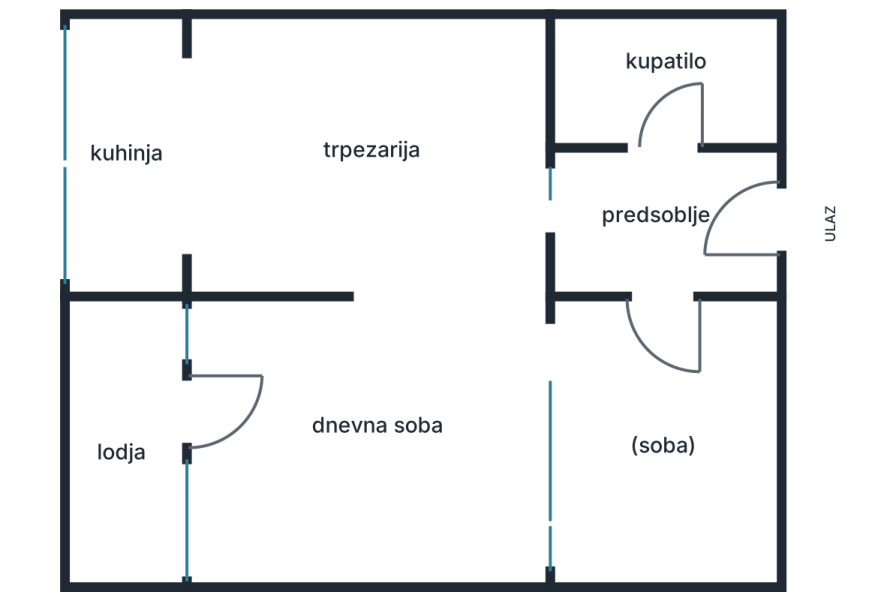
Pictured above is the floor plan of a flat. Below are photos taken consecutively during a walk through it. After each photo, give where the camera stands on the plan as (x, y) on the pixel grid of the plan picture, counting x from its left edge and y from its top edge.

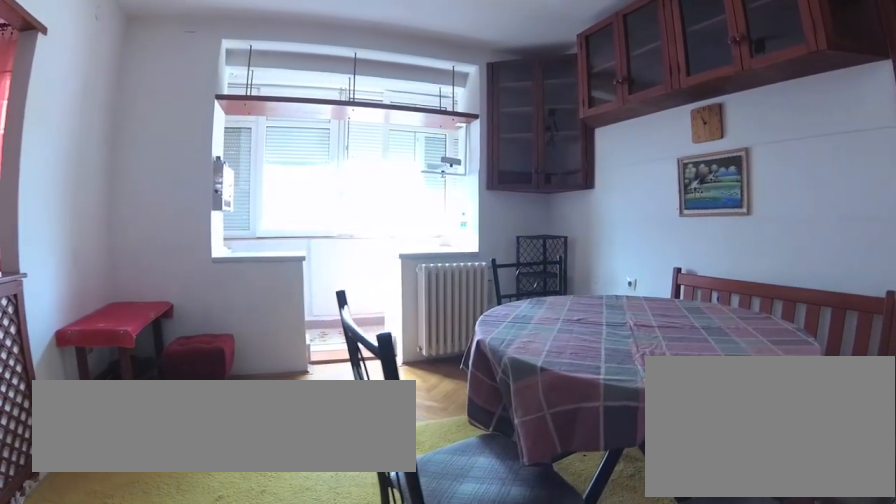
(551, 223)
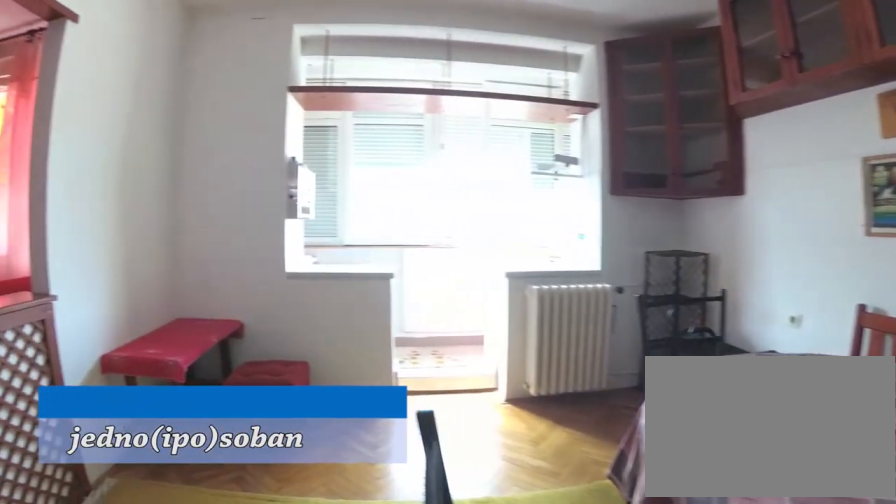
(556, 208)
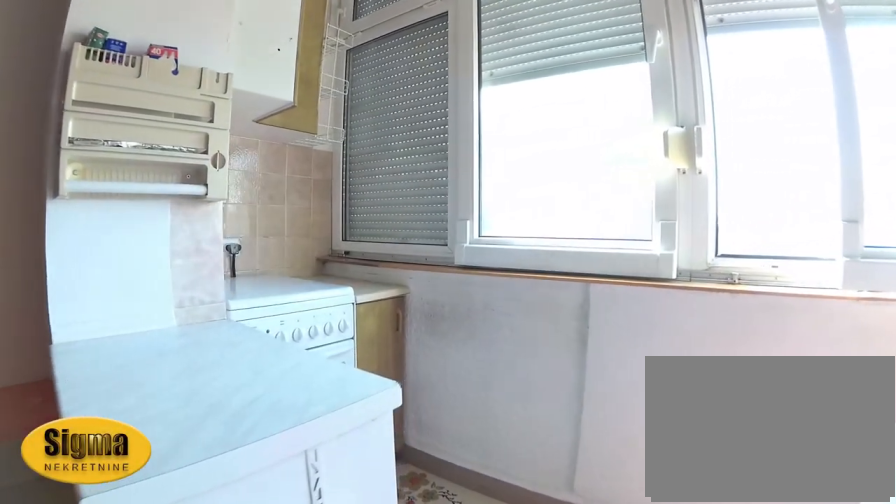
(239, 184)
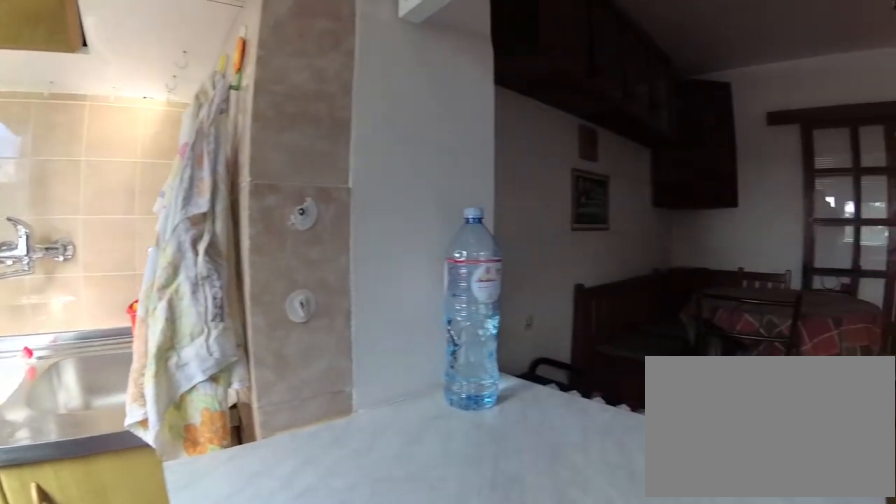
(123, 196)
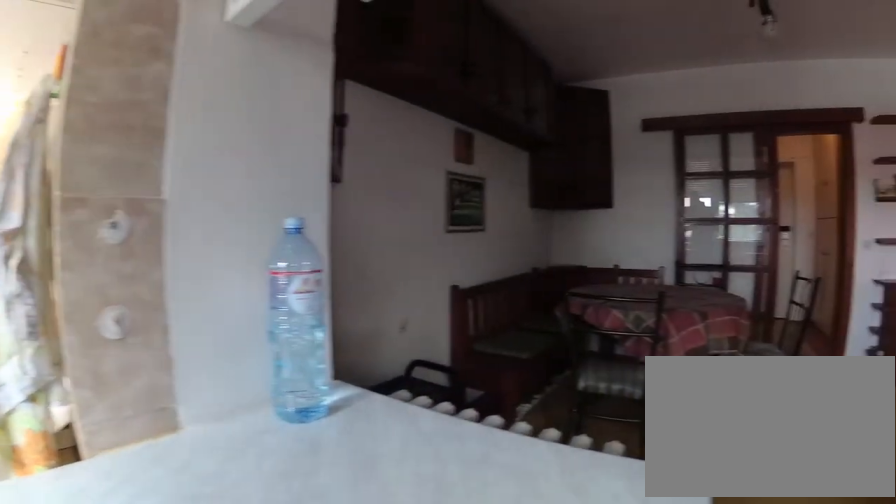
(119, 191)
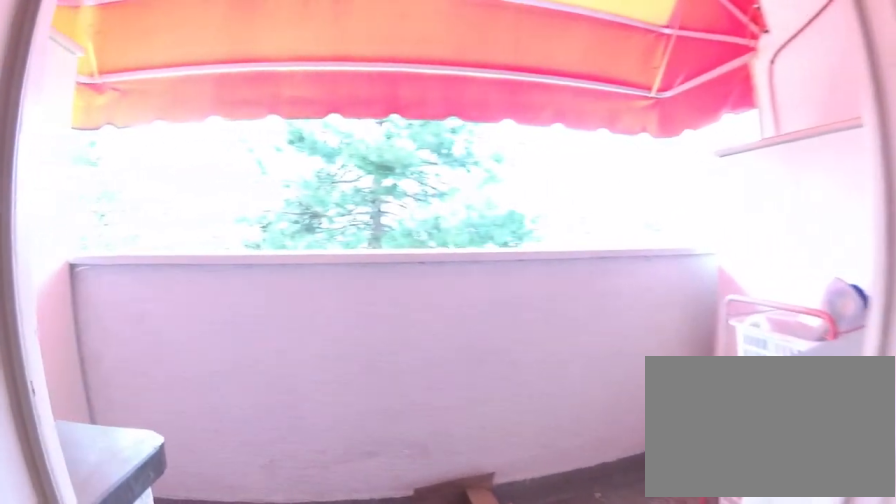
(239, 443)
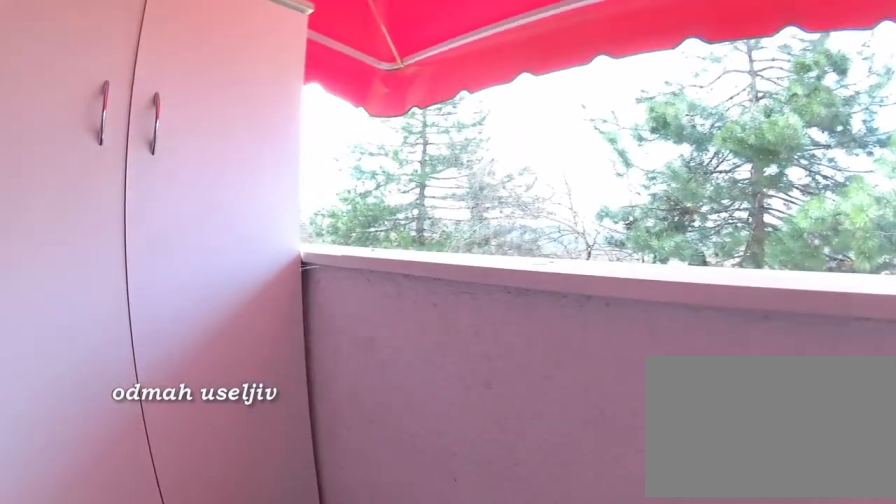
(170, 405)
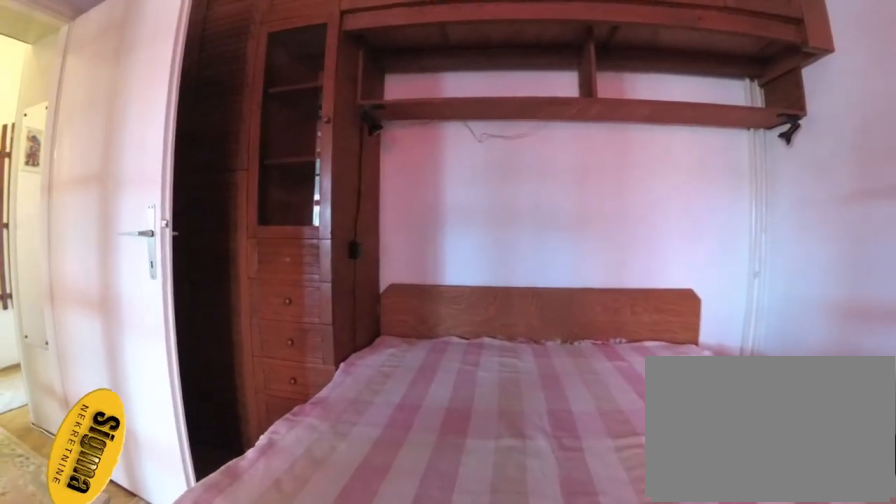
(533, 428)
